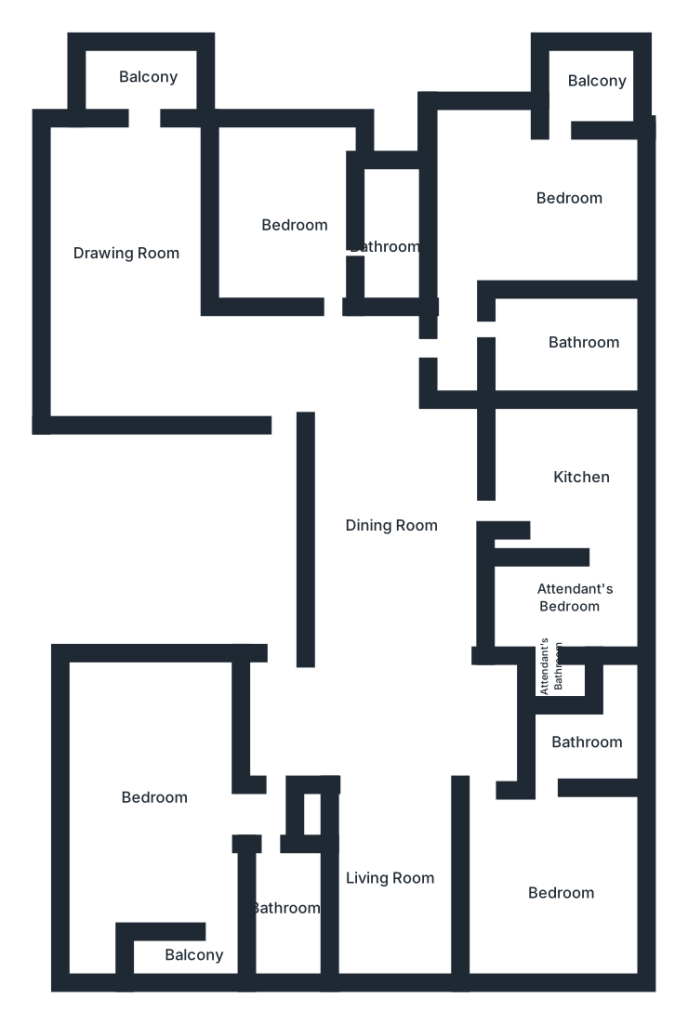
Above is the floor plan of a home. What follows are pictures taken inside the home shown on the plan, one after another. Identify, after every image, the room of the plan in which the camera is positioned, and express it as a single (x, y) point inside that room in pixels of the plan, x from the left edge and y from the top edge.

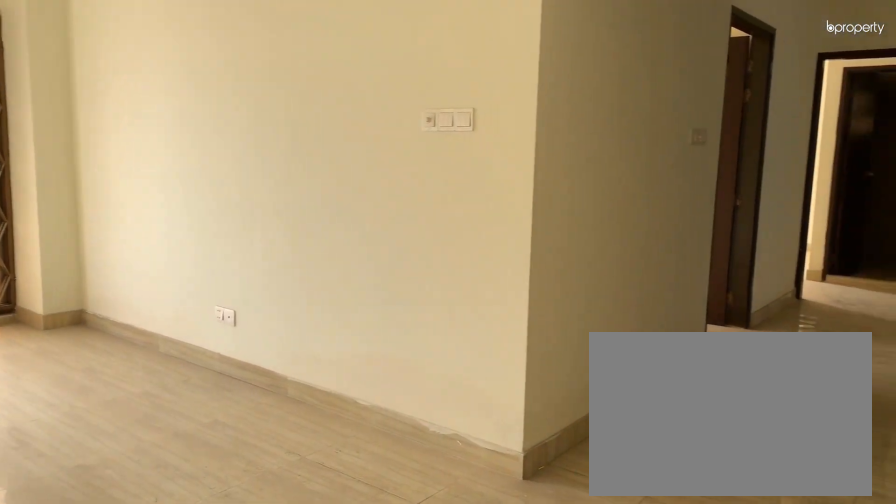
(131, 233)
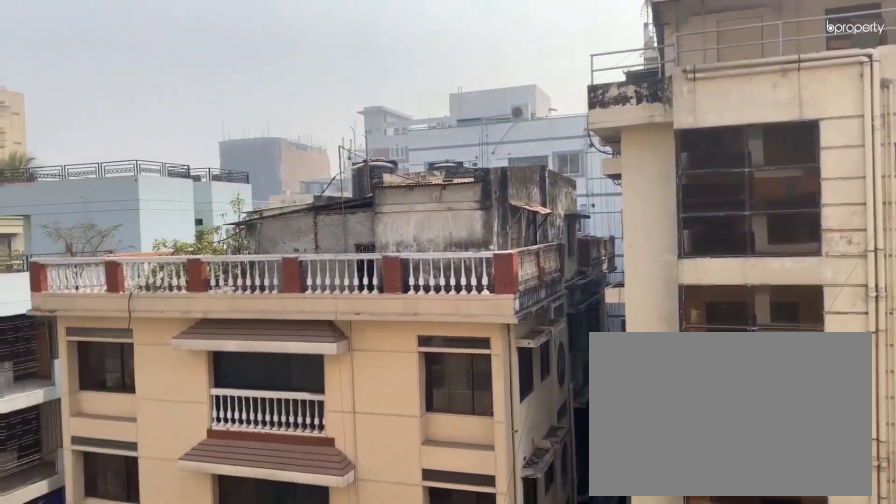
(145, 91)
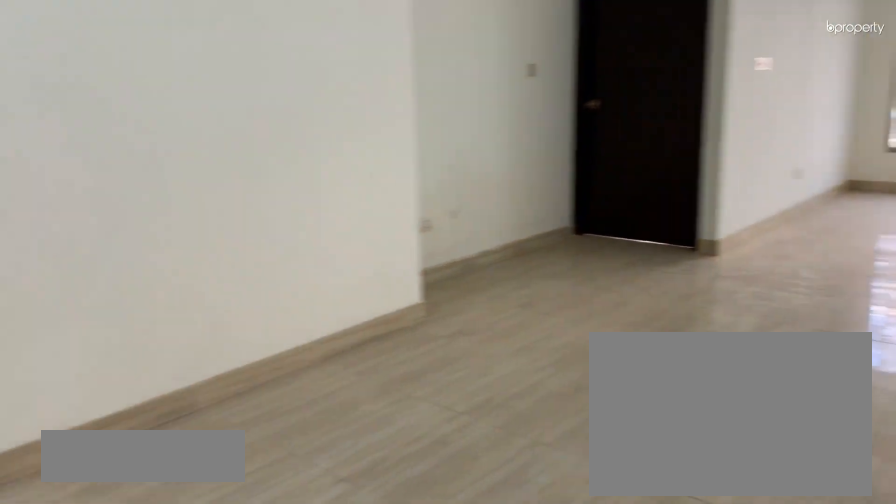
(391, 541)
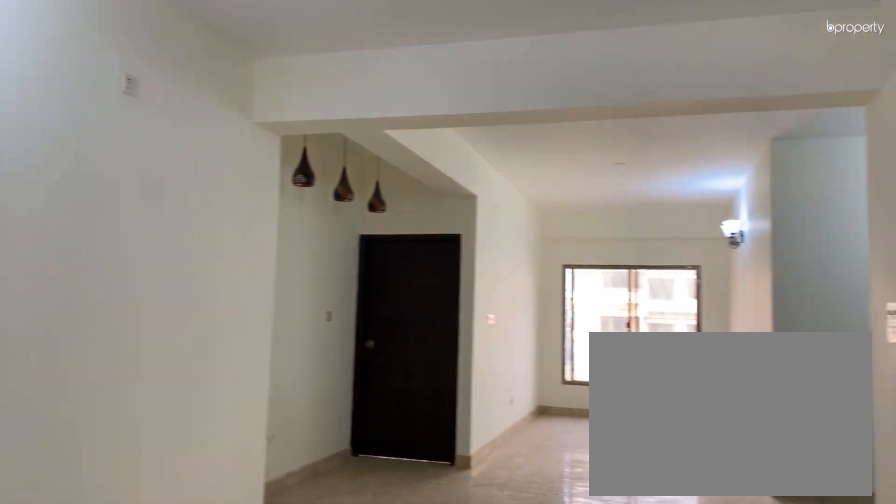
(391, 541)
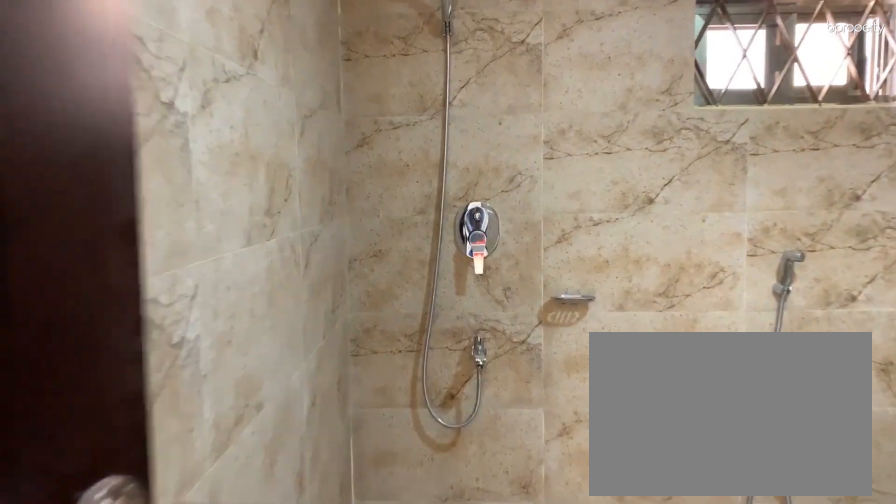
(554, 327)
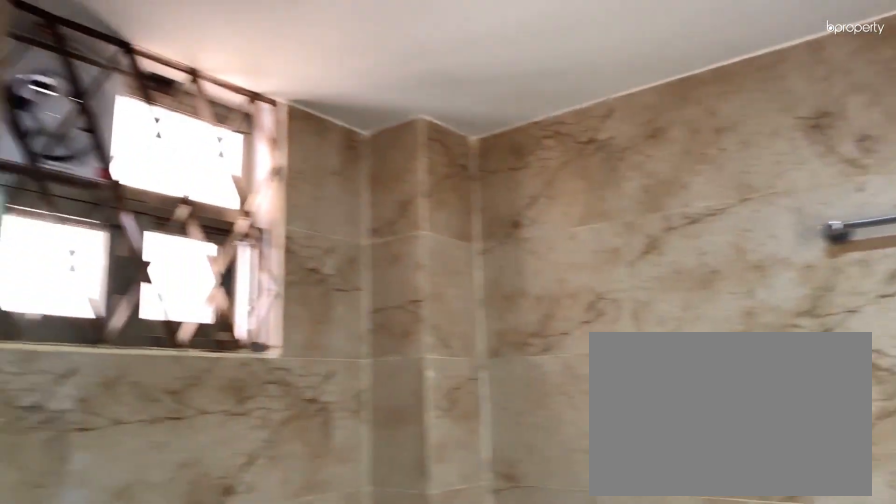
(553, 323)
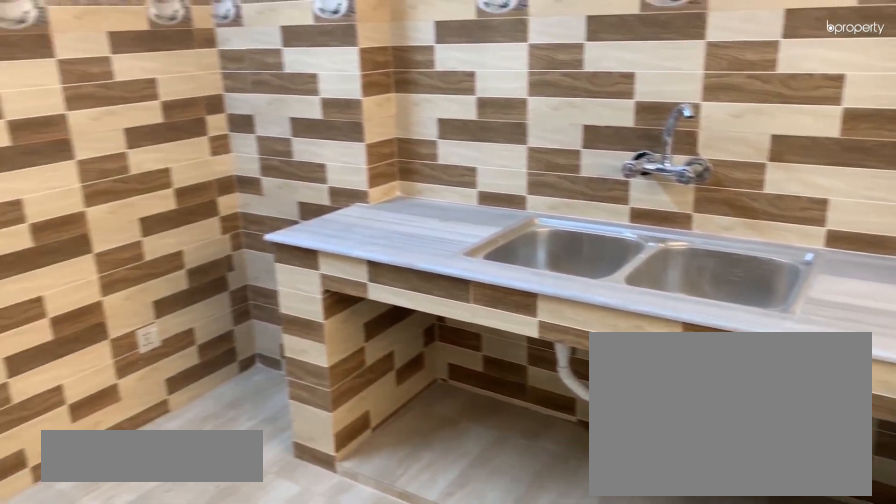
(537, 503)
